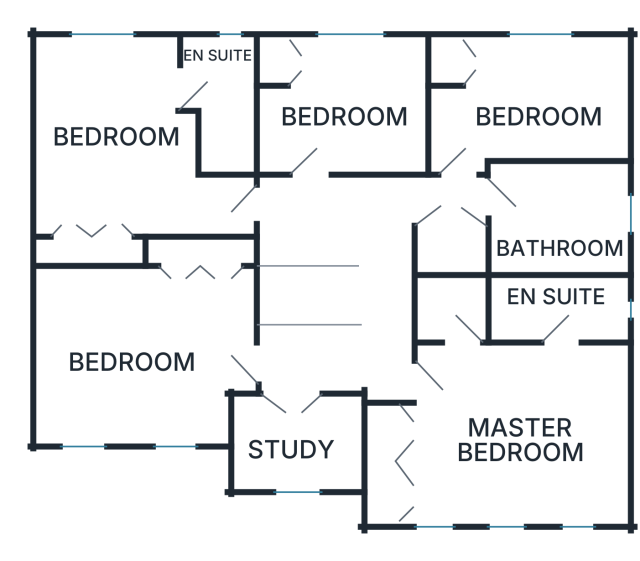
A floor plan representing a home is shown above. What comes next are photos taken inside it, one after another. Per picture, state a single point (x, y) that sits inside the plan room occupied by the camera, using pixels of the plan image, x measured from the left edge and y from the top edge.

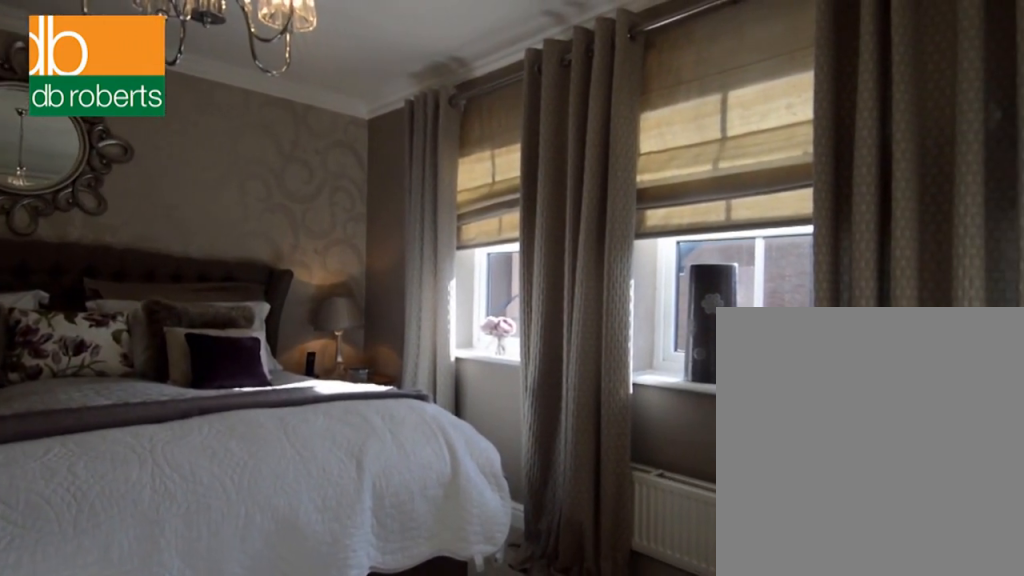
(498, 424)
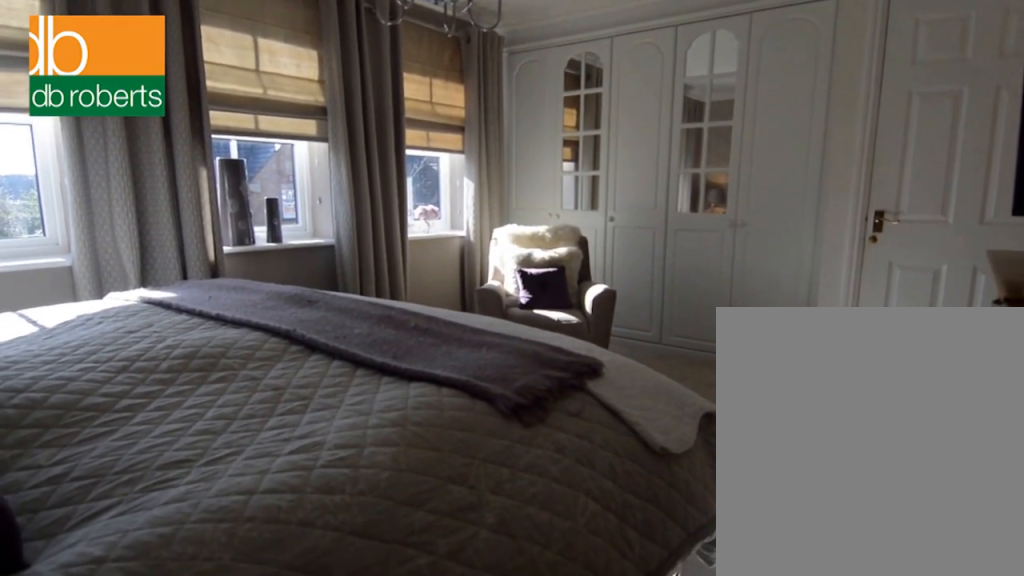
(498, 424)
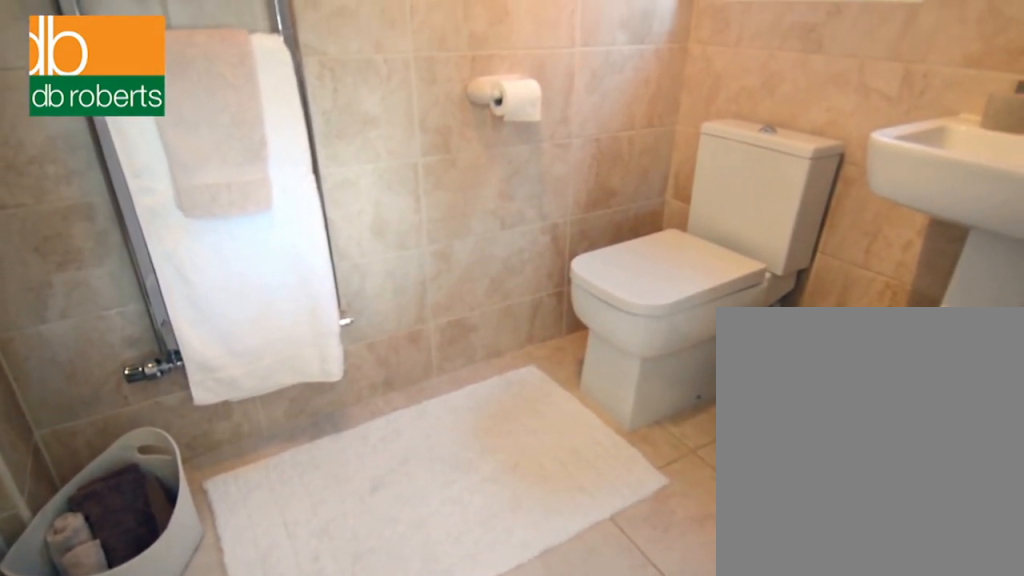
(558, 307)
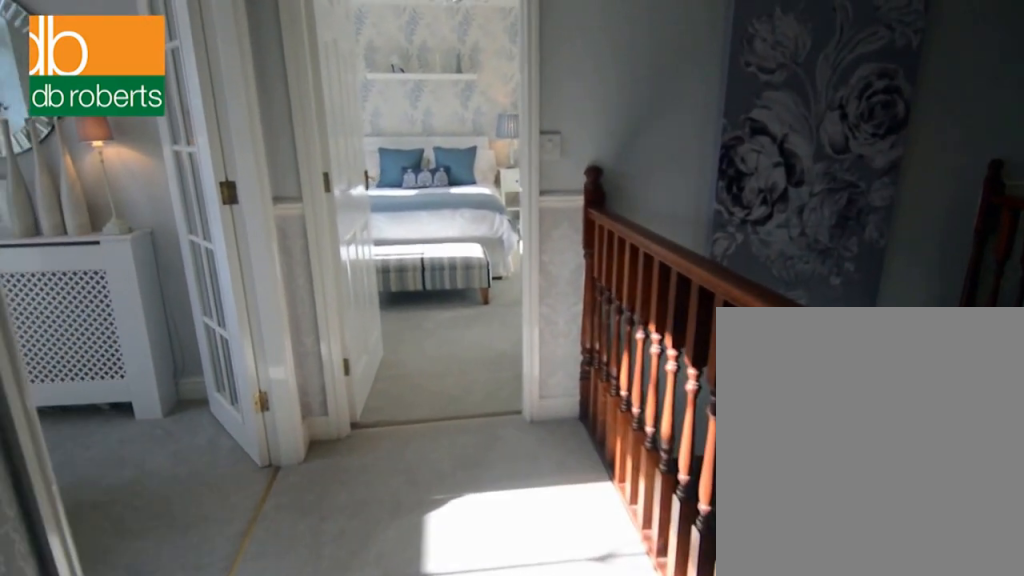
(357, 276)
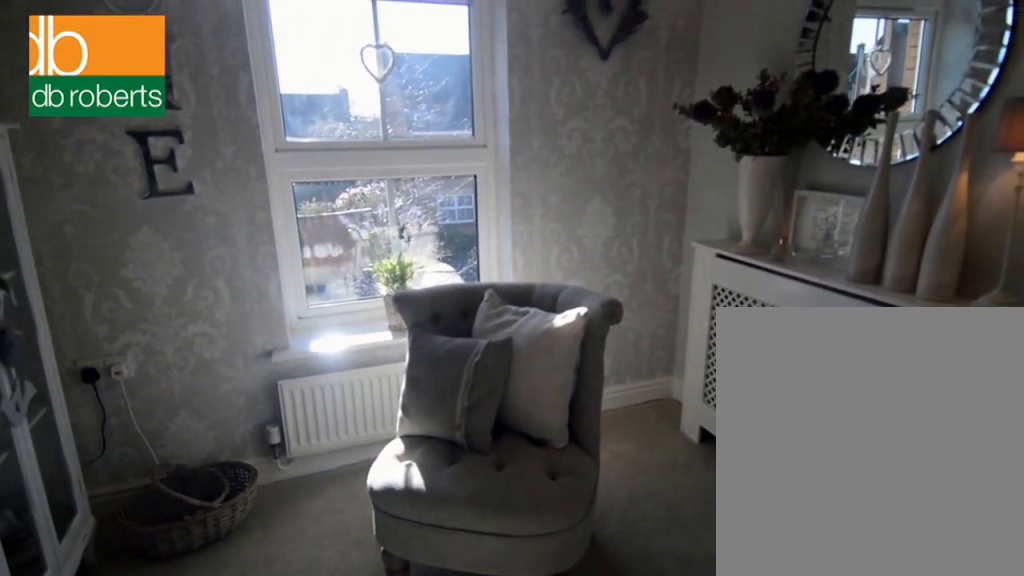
(296, 443)
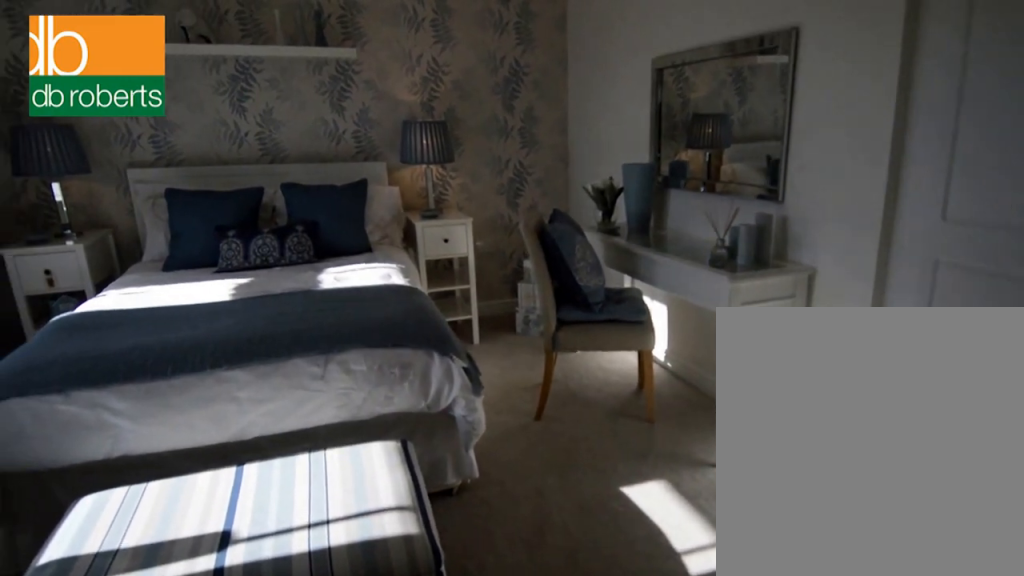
(148, 346)
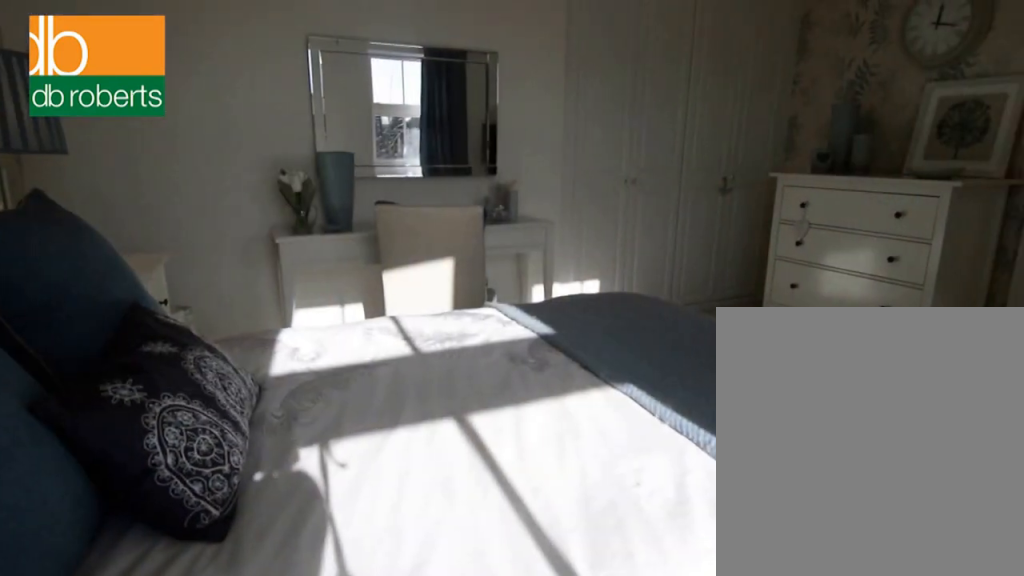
(148, 346)
